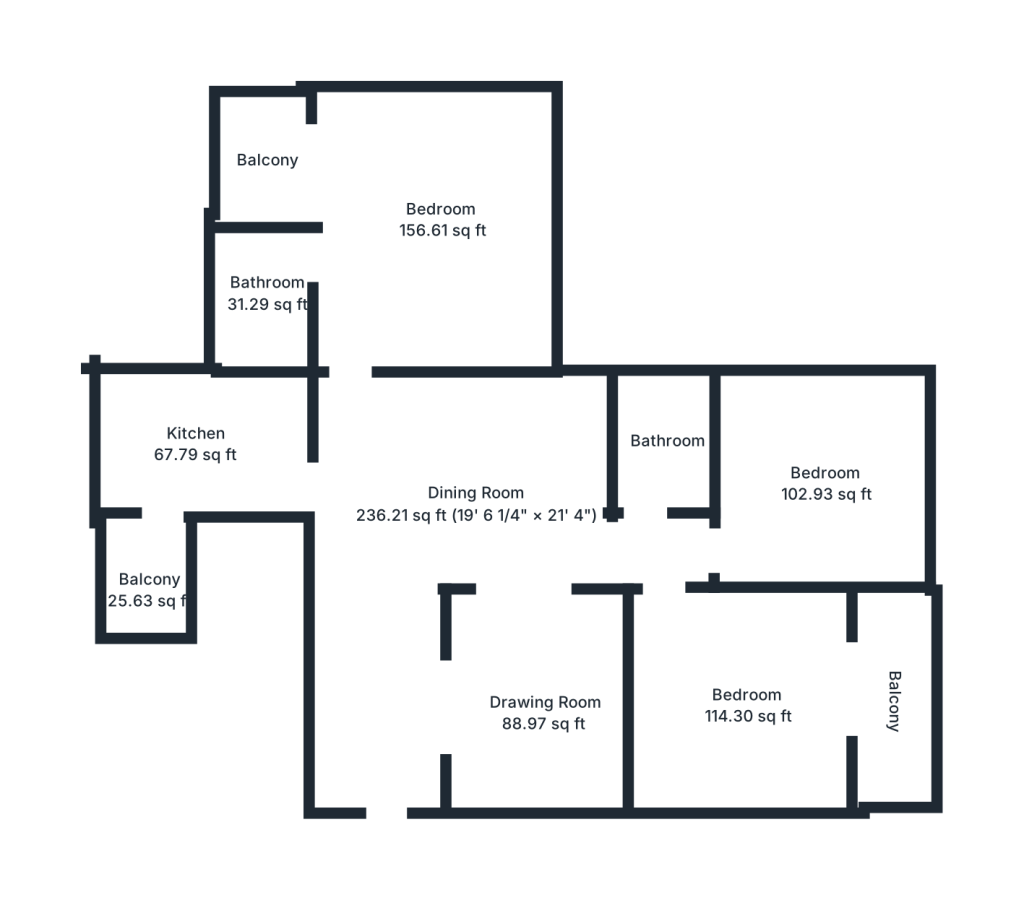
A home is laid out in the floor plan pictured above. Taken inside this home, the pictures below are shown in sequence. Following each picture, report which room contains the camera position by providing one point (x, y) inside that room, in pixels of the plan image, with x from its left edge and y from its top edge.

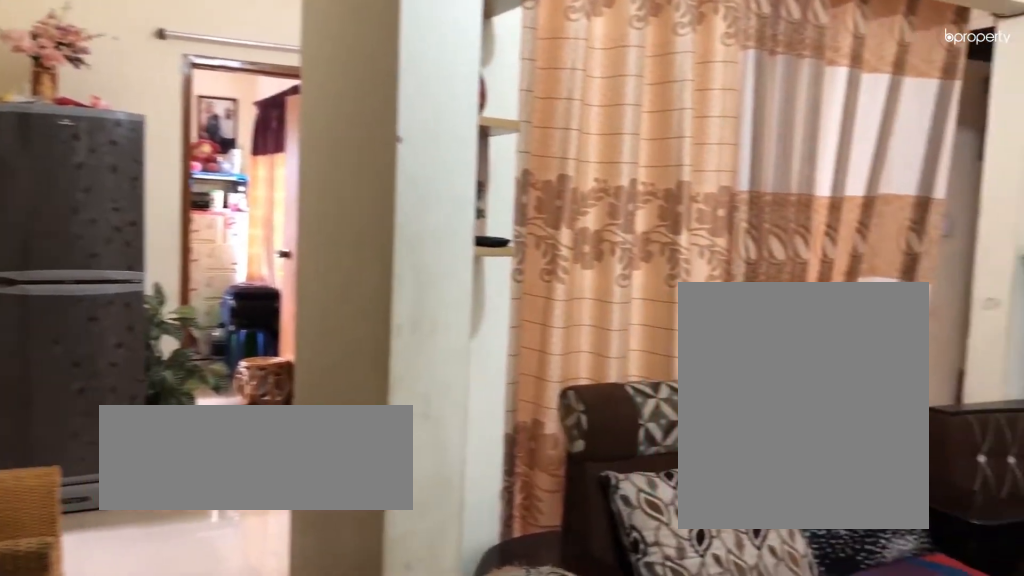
(549, 711)
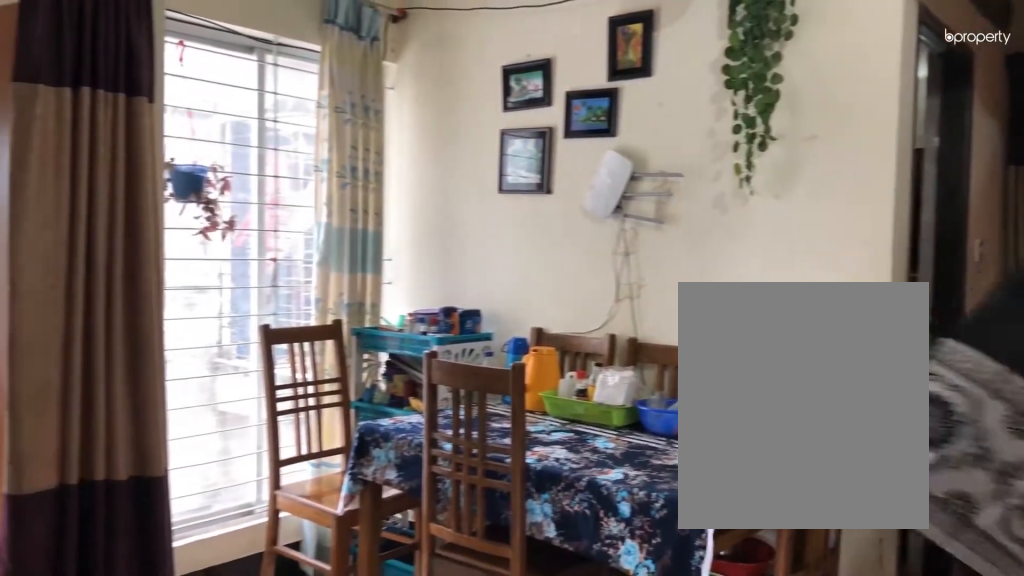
(470, 503)
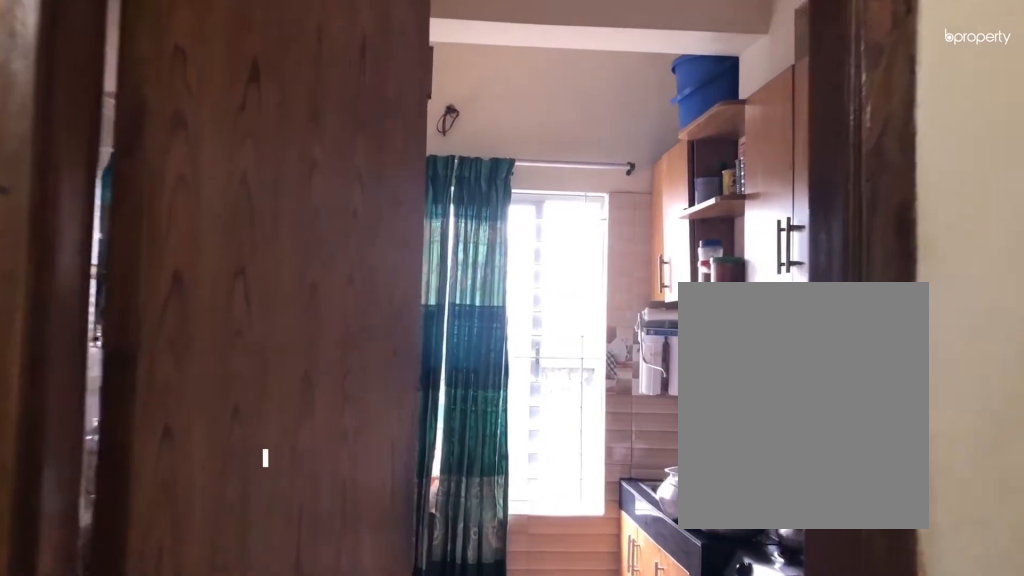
(197, 447)
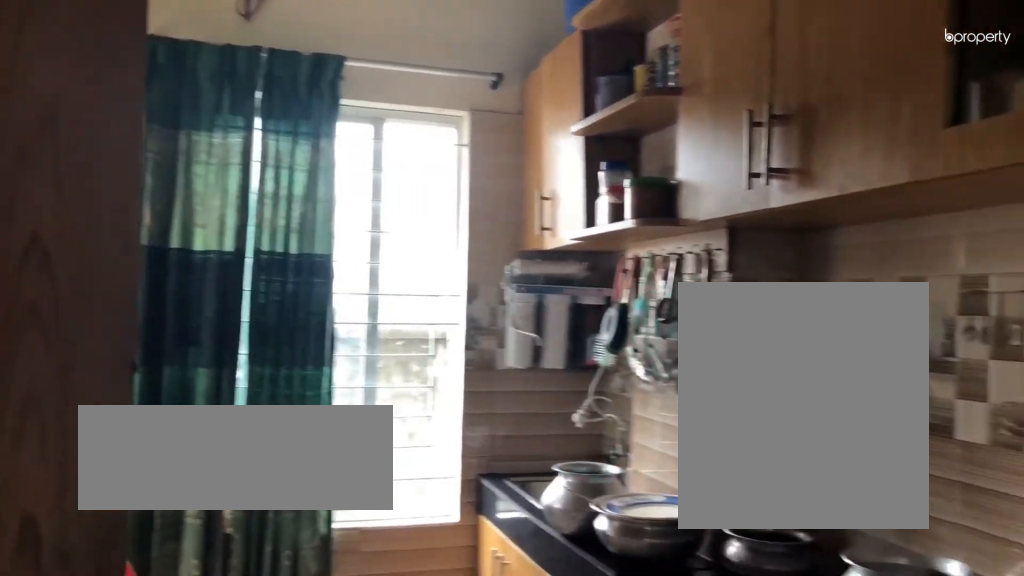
(195, 447)
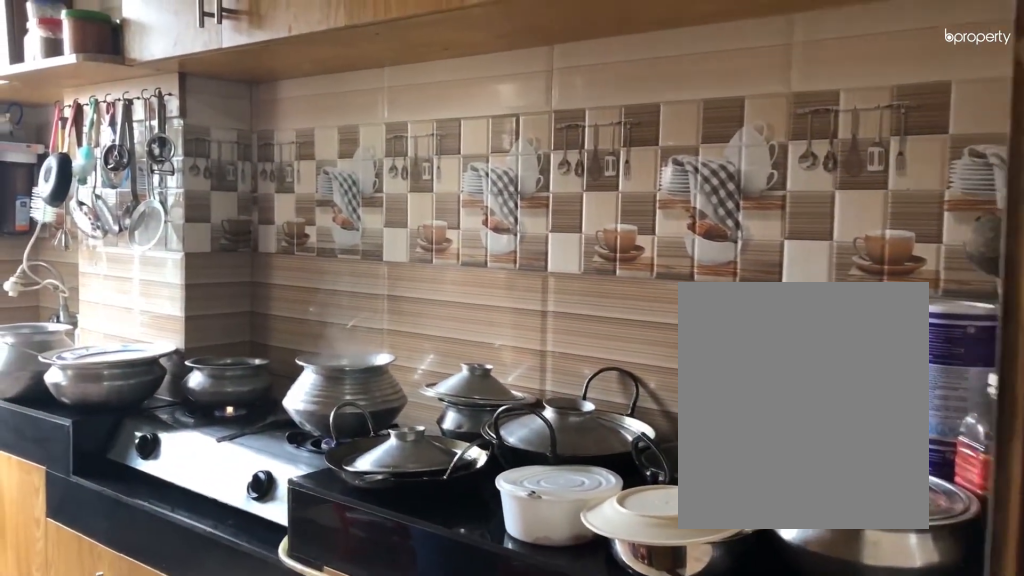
(195, 447)
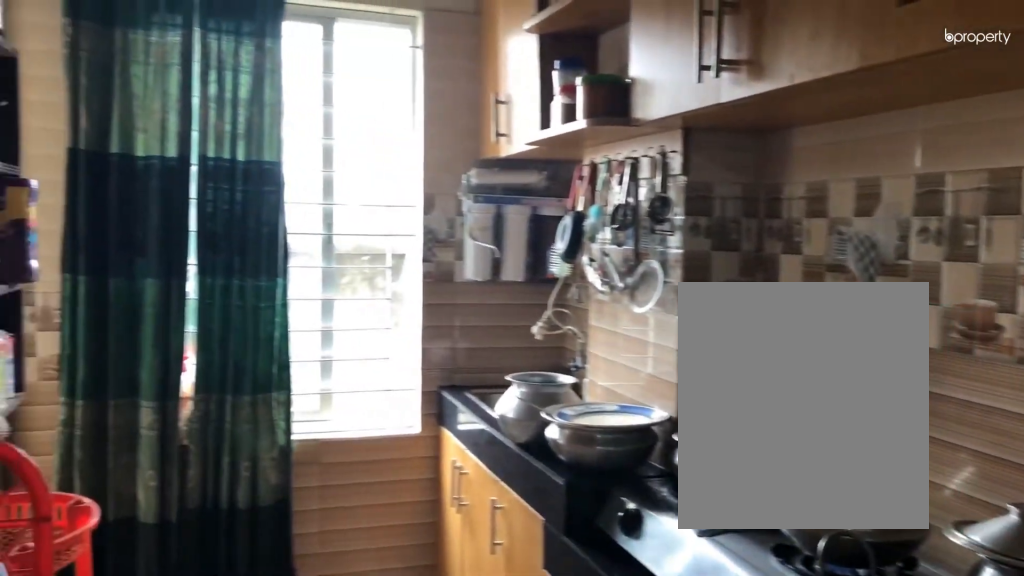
(195, 447)
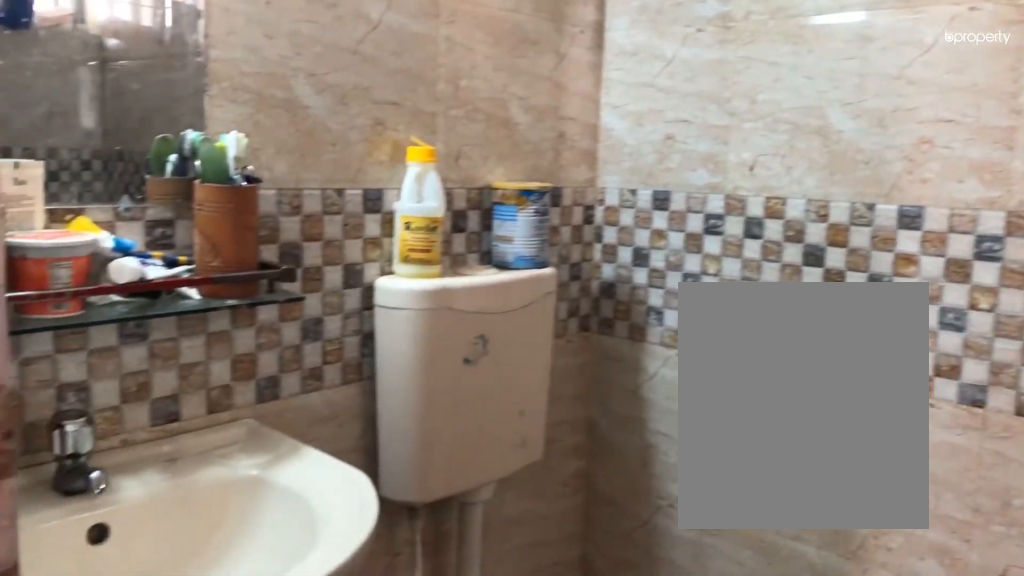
(266, 297)
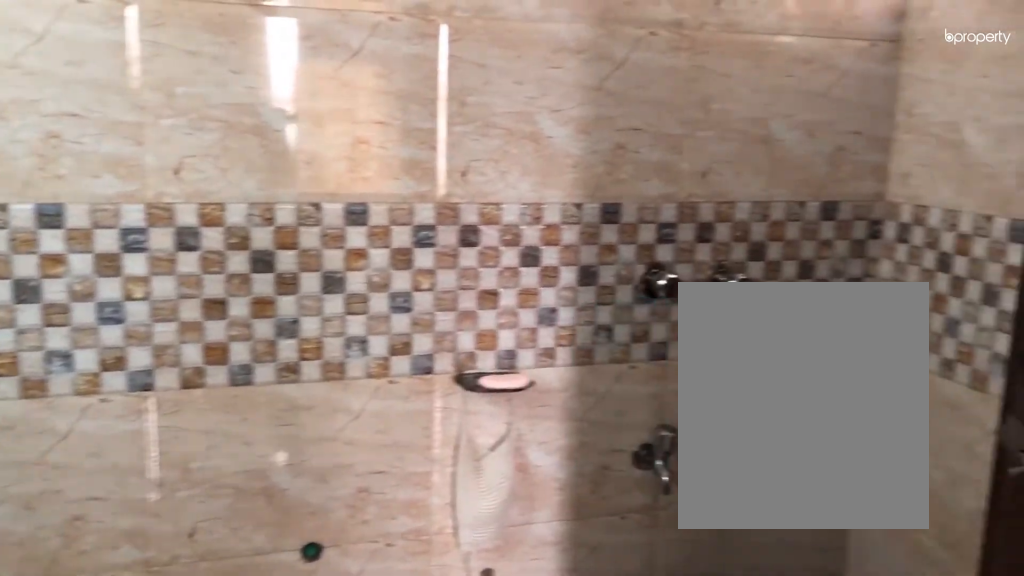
(266, 297)
